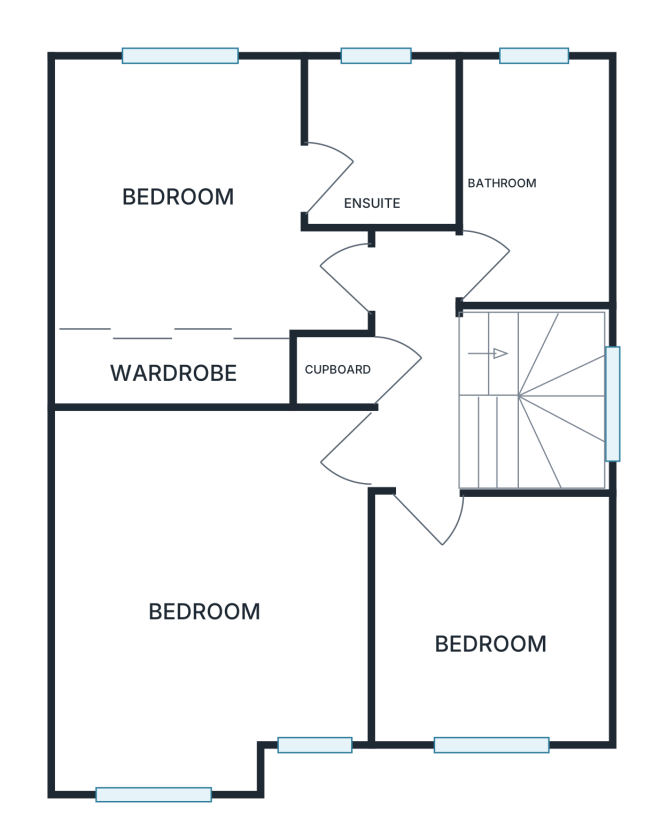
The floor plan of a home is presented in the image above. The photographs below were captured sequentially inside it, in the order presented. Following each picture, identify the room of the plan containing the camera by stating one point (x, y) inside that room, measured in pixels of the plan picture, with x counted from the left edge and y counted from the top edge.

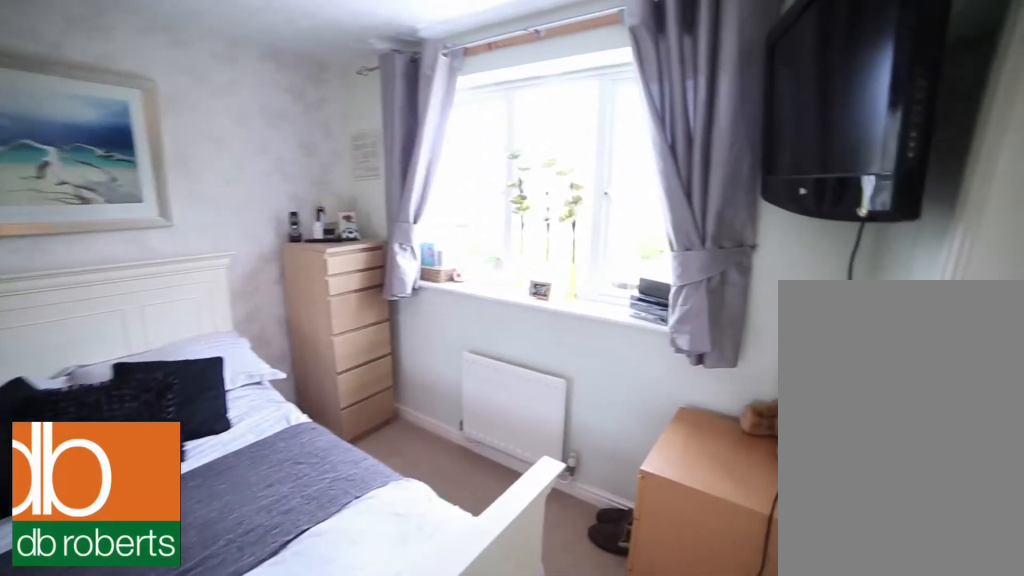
(237, 230)
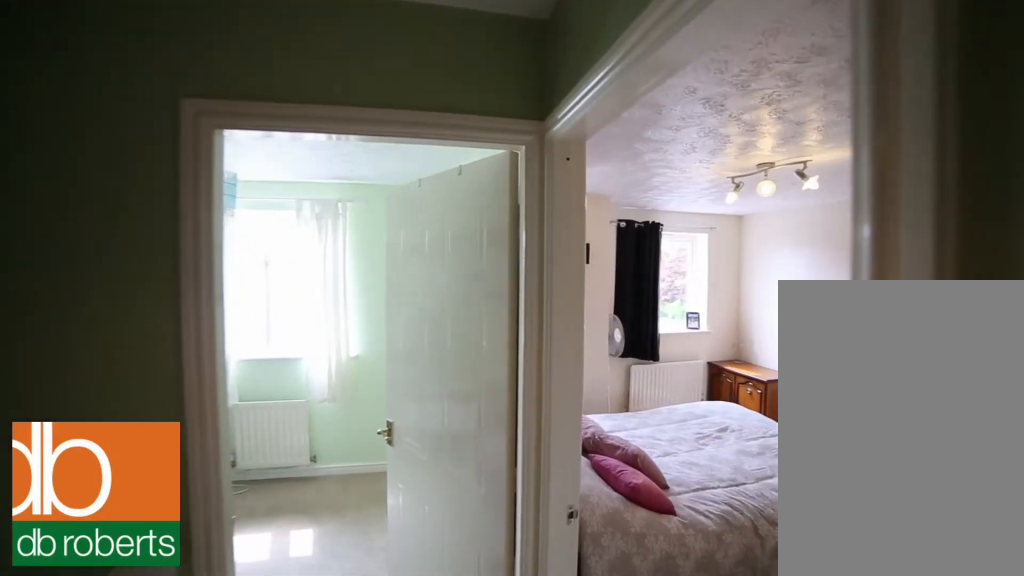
(414, 365)
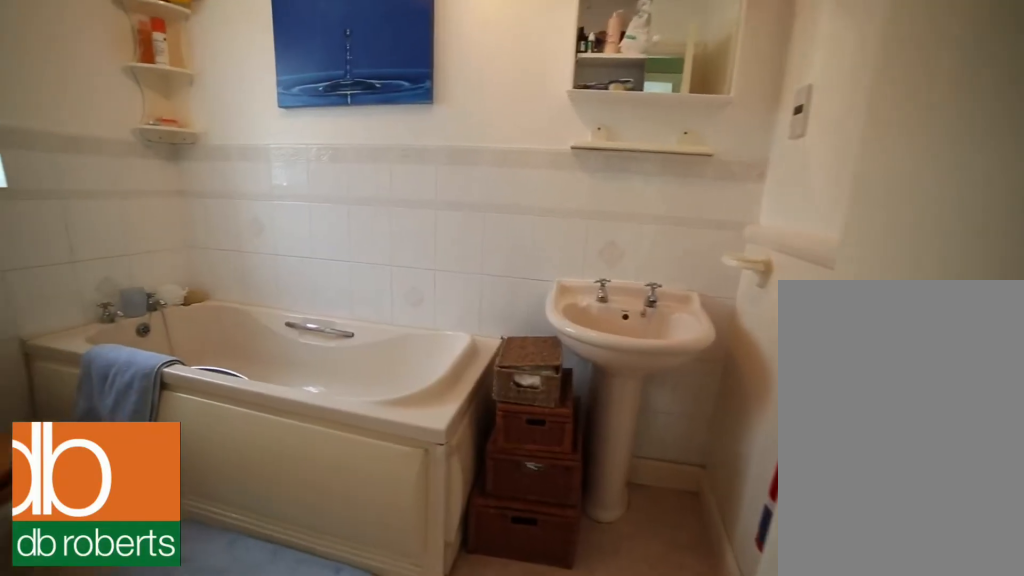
(538, 178)
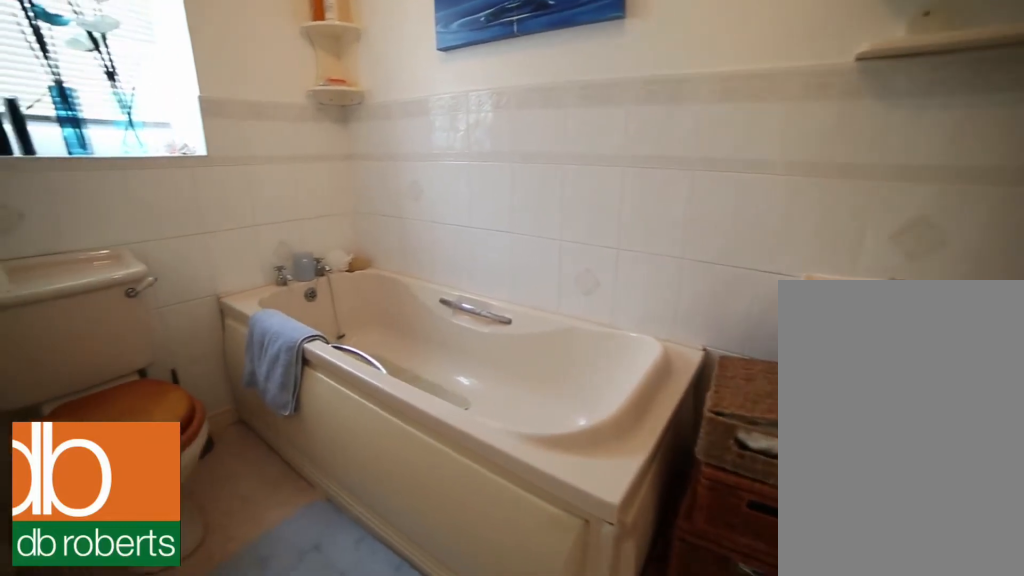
(538, 178)
